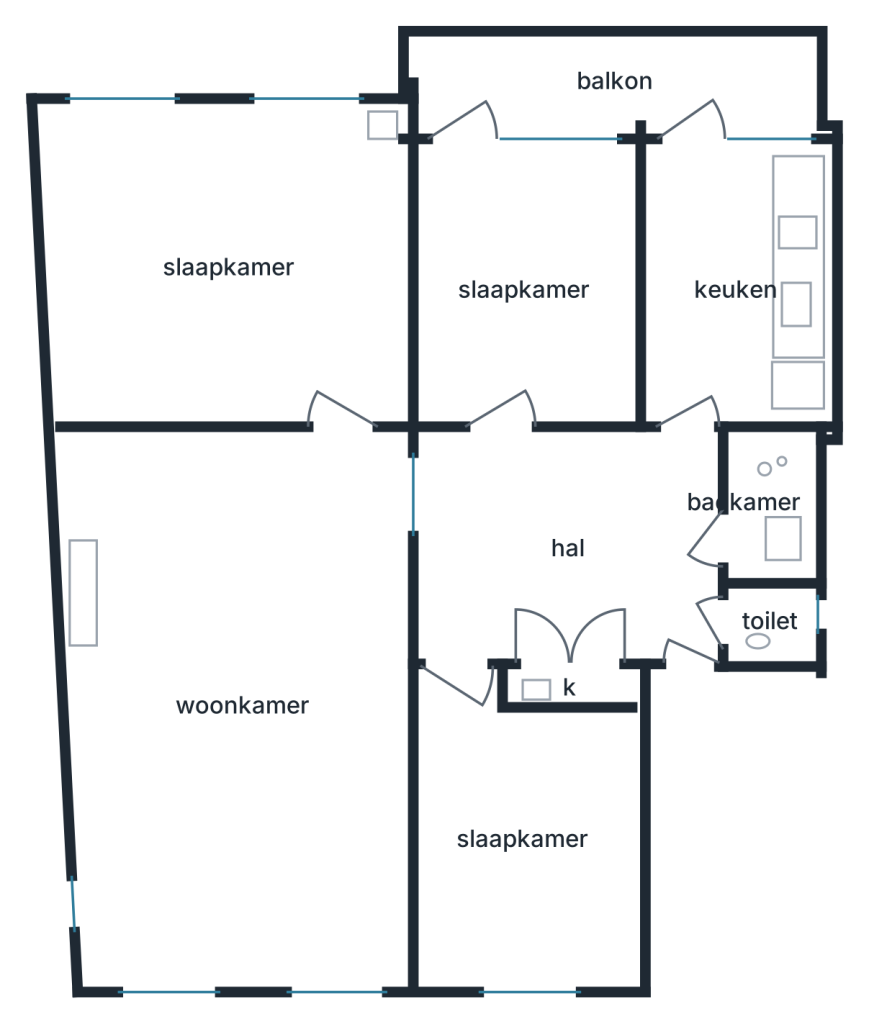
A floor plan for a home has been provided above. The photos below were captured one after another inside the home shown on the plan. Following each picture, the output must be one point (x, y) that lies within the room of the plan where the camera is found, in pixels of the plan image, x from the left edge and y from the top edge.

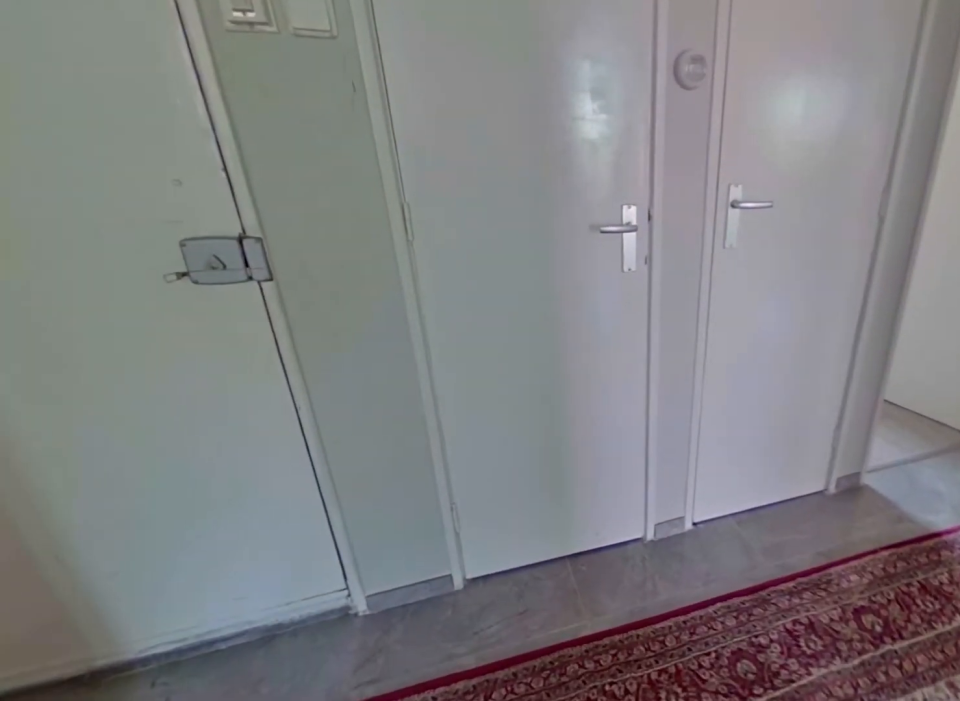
(565, 541)
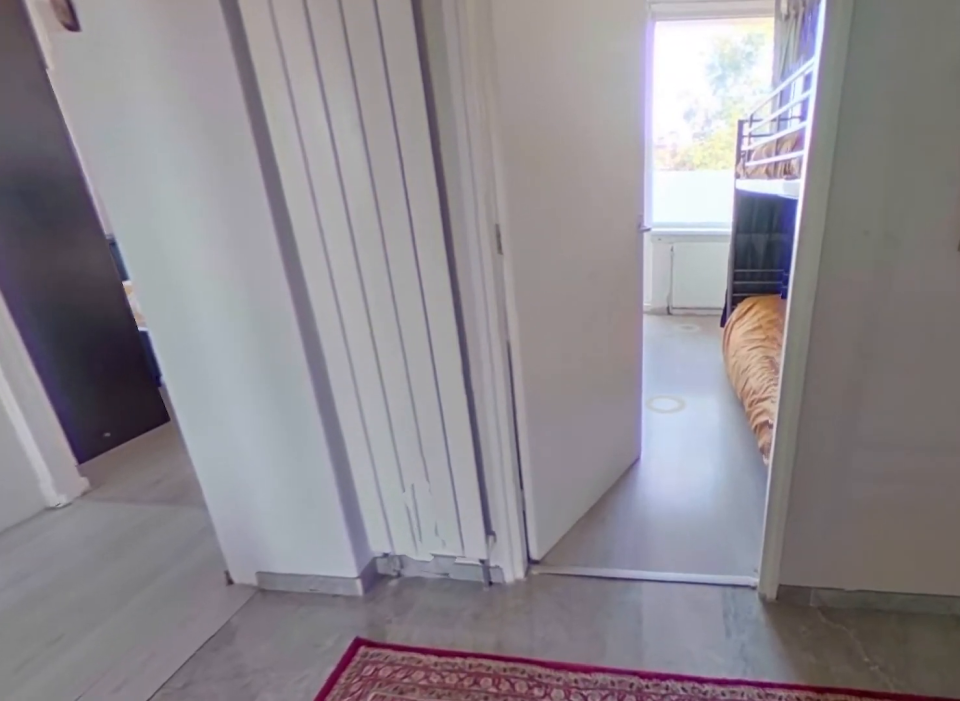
(565, 541)
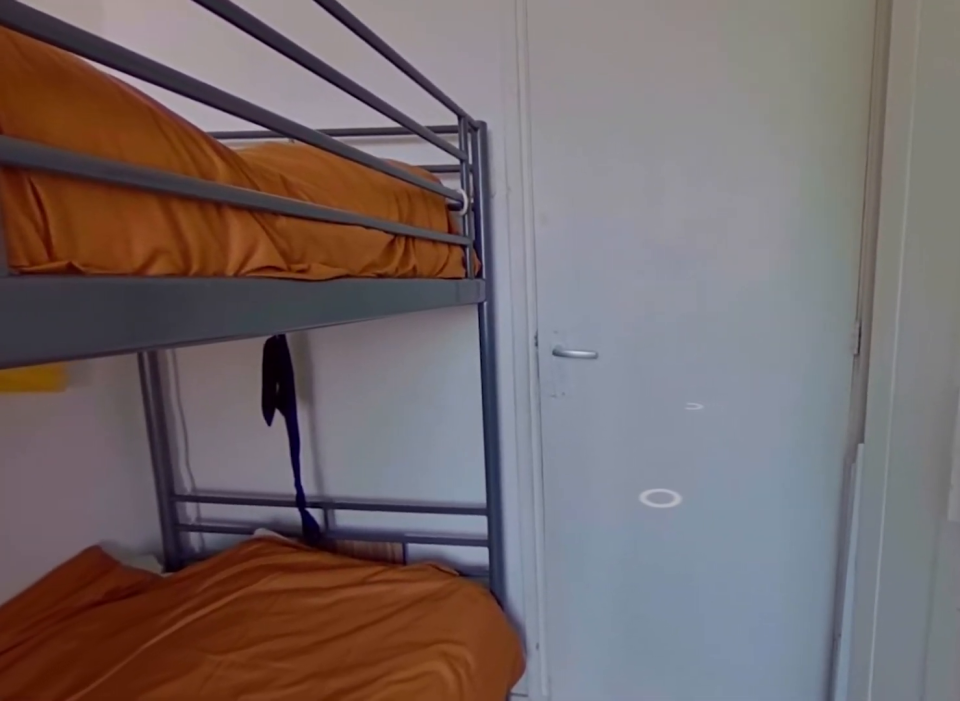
(524, 285)
